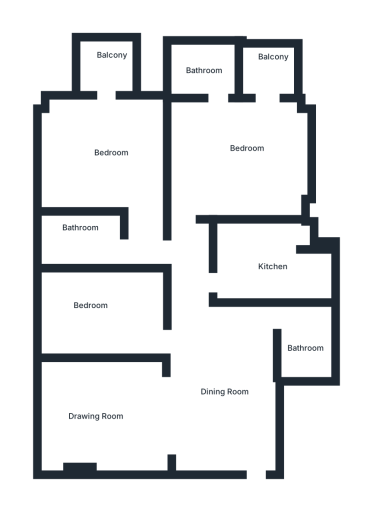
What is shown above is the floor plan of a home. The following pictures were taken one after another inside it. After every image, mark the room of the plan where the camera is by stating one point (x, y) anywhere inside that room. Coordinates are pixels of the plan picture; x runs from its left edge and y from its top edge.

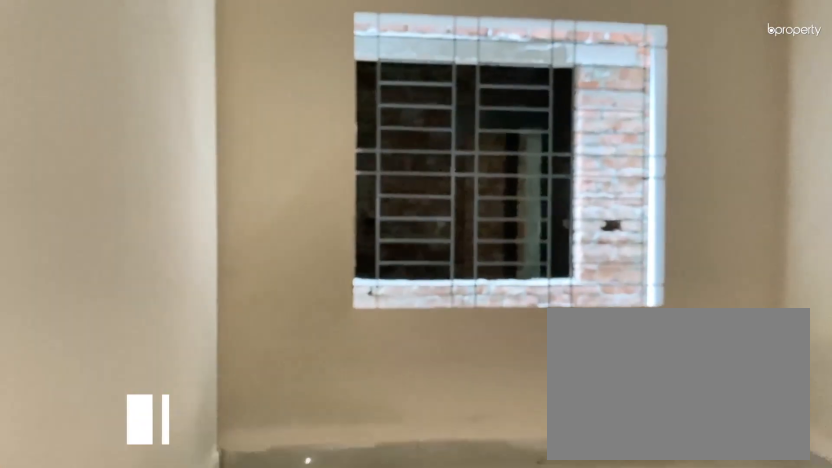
(102, 315)
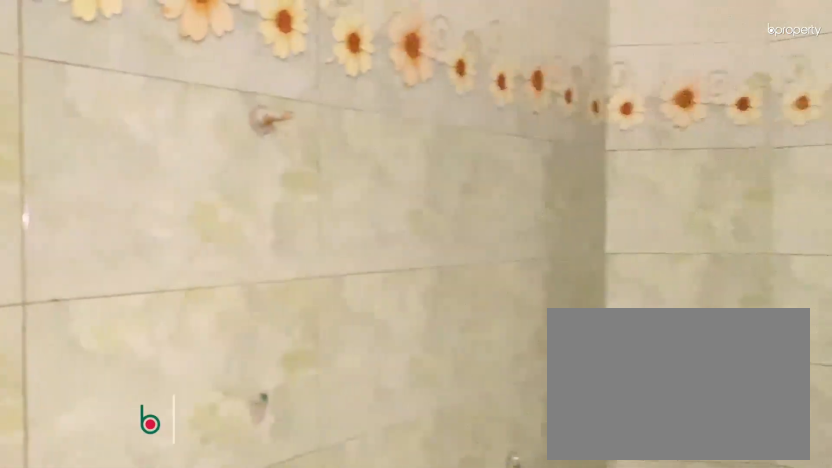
(302, 340)
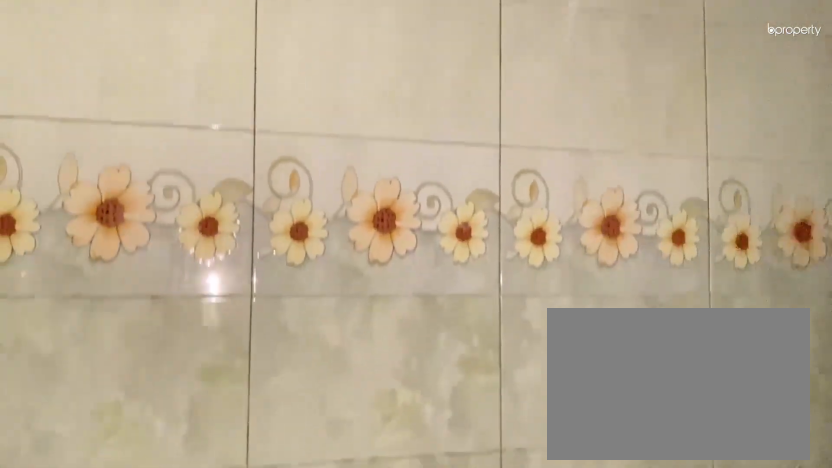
(302, 340)
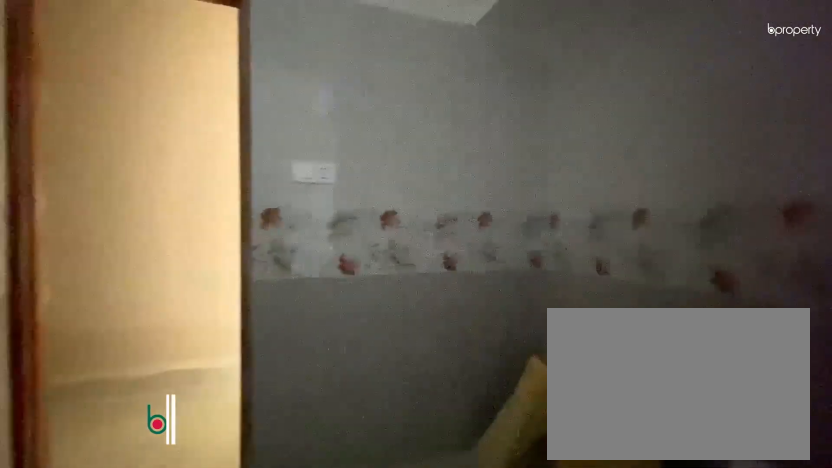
(259, 268)
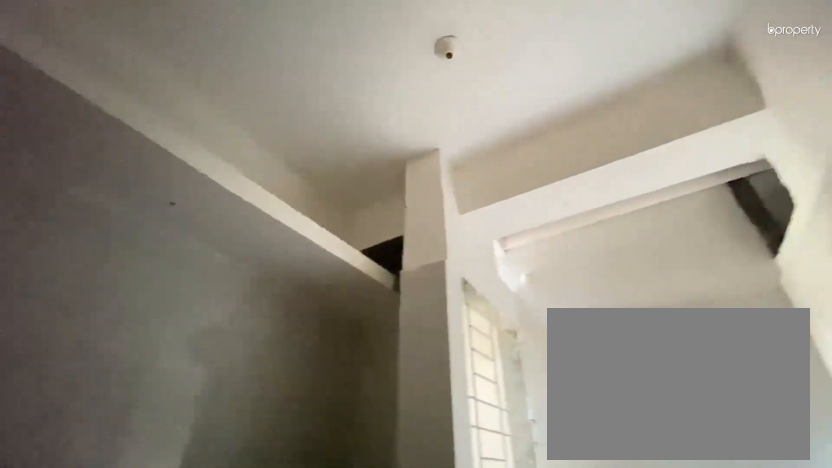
(259, 268)
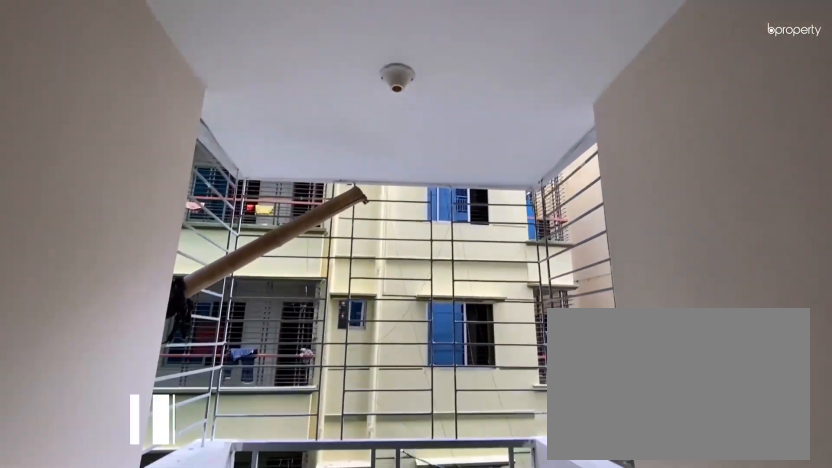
(105, 66)
